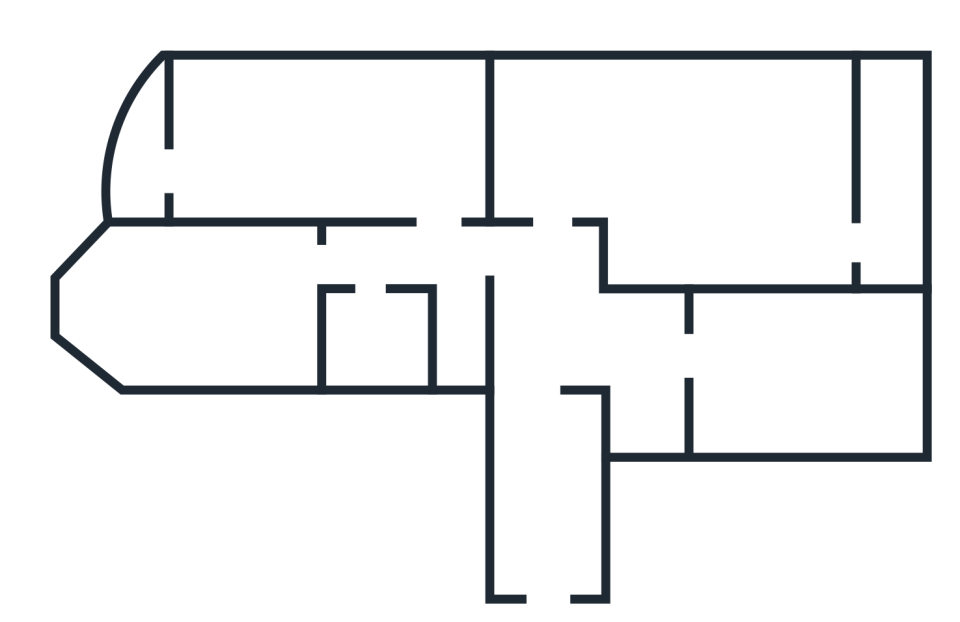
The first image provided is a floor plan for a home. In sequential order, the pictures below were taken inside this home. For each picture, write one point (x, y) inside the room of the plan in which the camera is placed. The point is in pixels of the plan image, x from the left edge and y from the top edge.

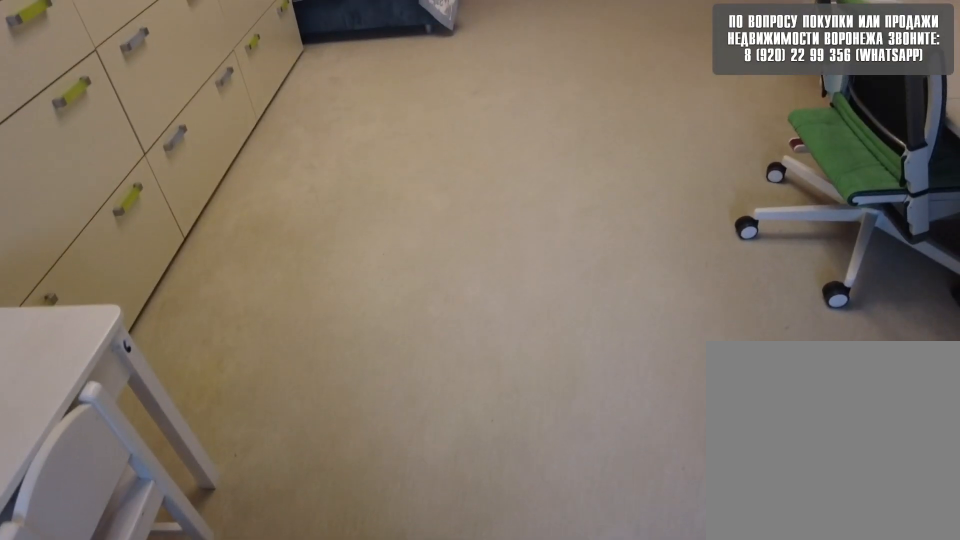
(222, 167)
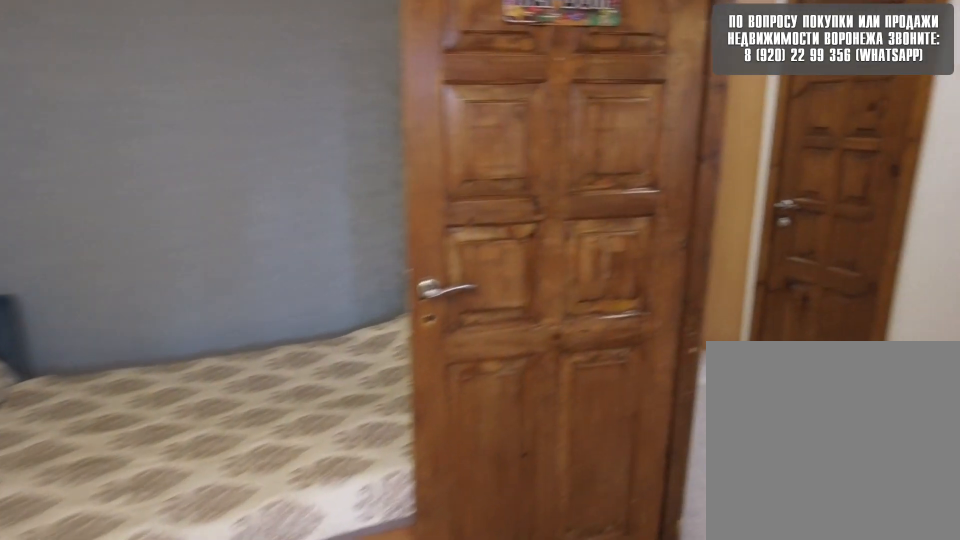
(365, 187)
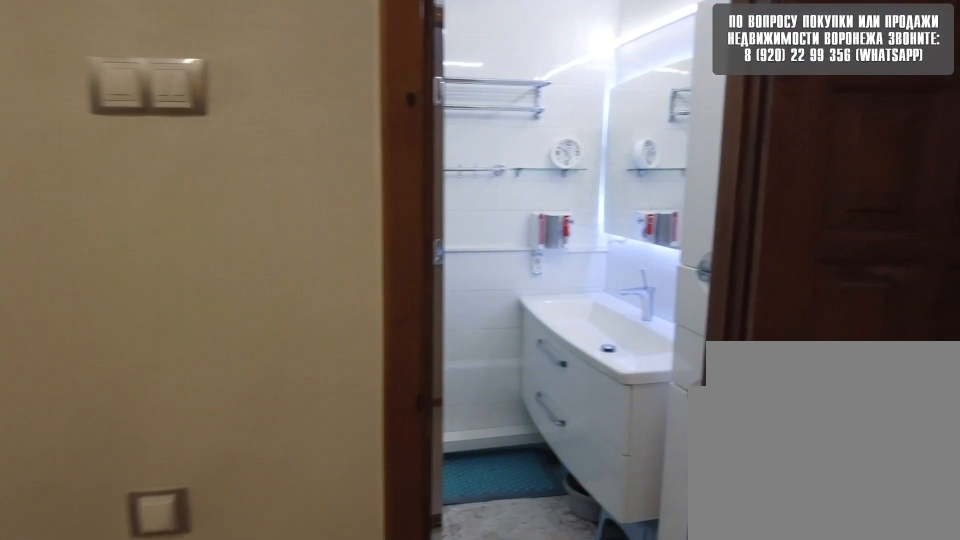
(458, 240)
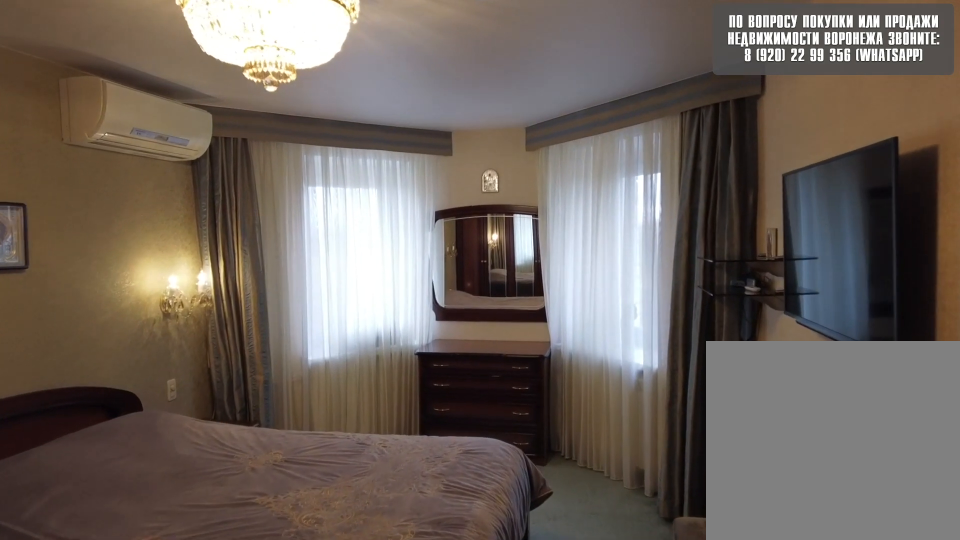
(222, 298)
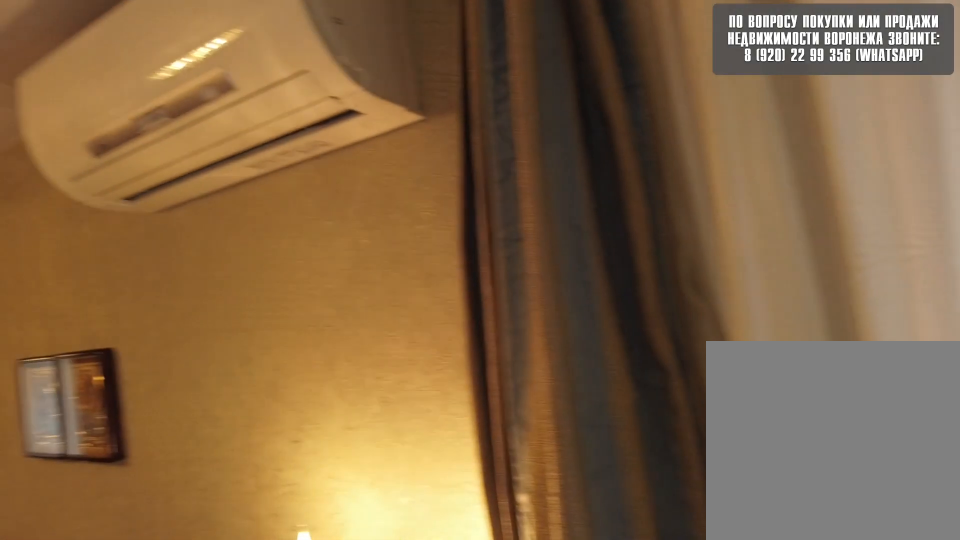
(222, 298)
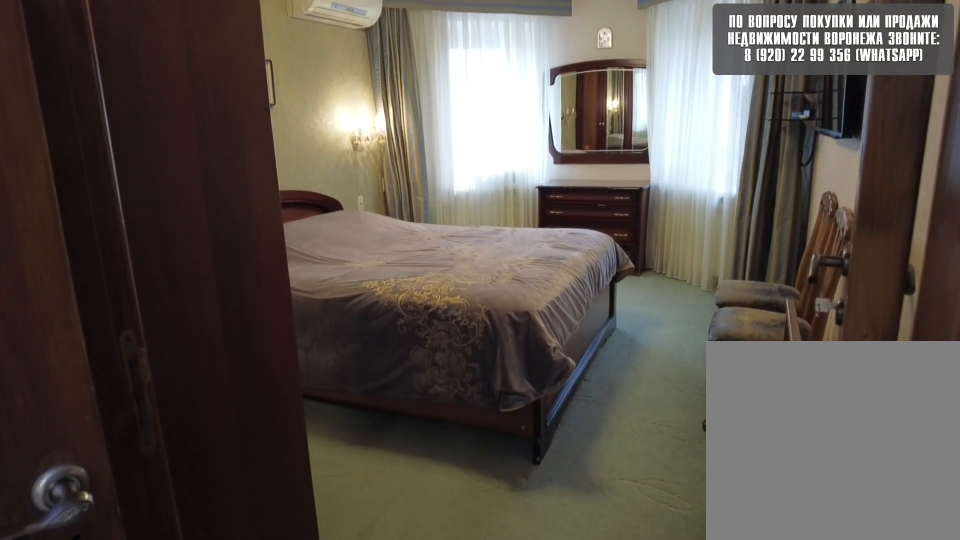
(369, 281)
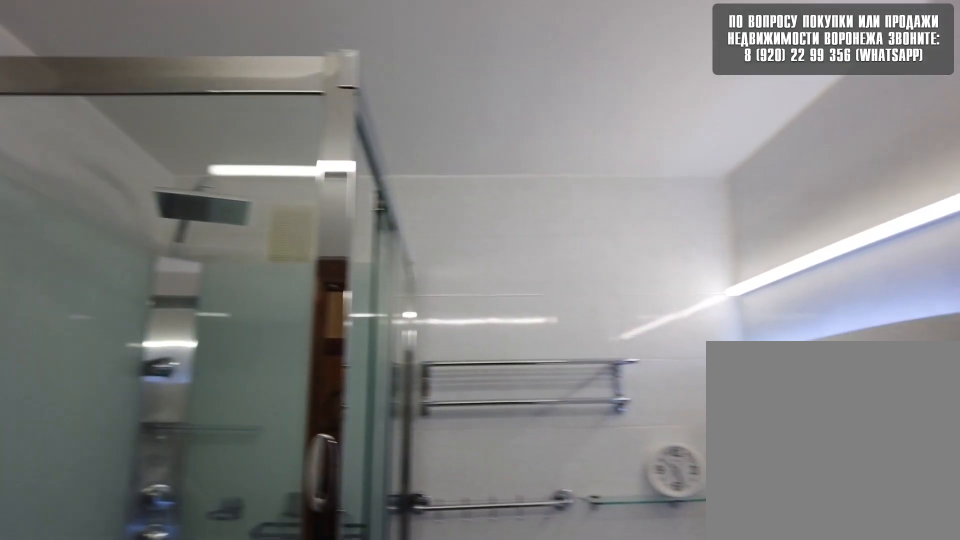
(369, 281)
